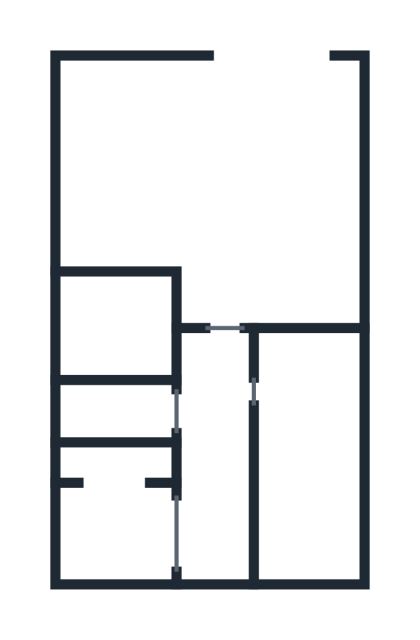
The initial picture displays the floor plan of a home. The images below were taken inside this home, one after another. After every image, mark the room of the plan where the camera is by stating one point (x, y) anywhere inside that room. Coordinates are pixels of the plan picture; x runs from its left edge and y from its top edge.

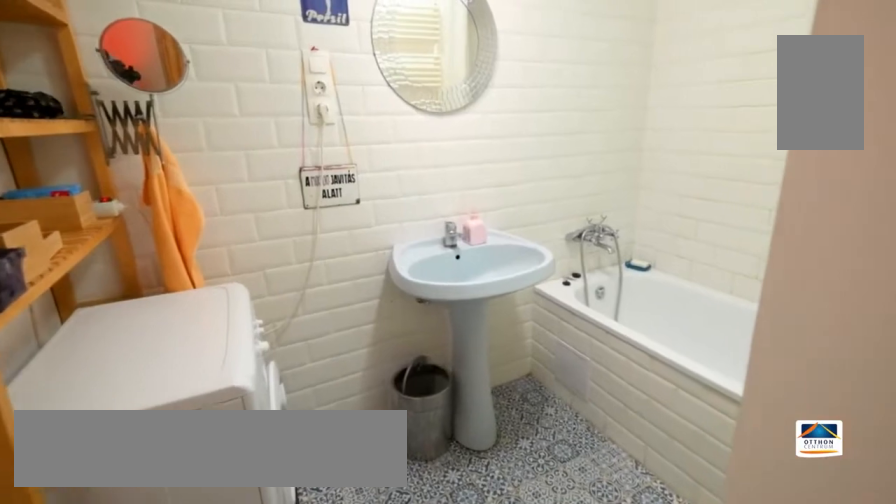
(108, 337)
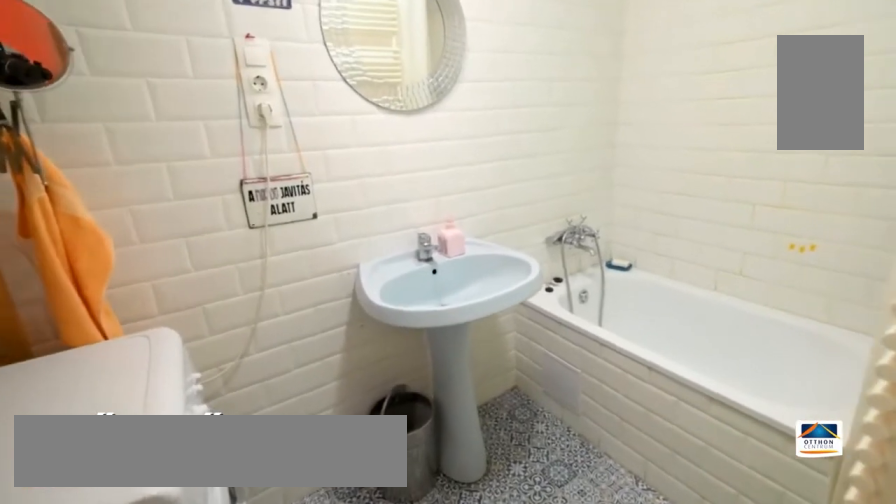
(110, 336)
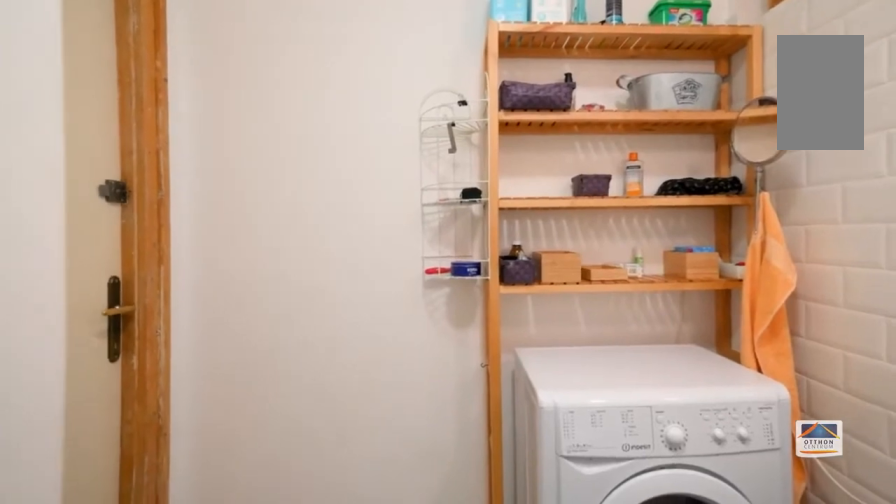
(110, 336)
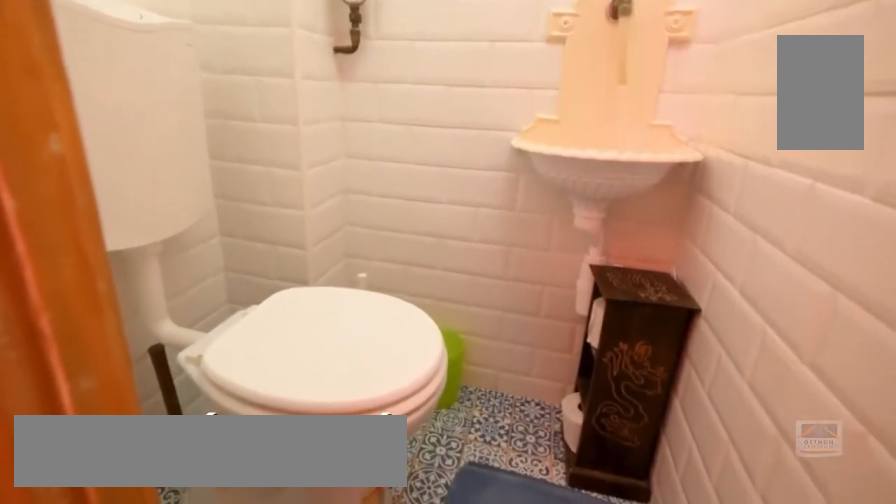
(116, 412)
